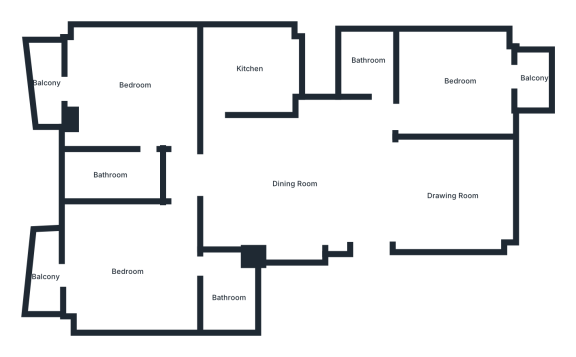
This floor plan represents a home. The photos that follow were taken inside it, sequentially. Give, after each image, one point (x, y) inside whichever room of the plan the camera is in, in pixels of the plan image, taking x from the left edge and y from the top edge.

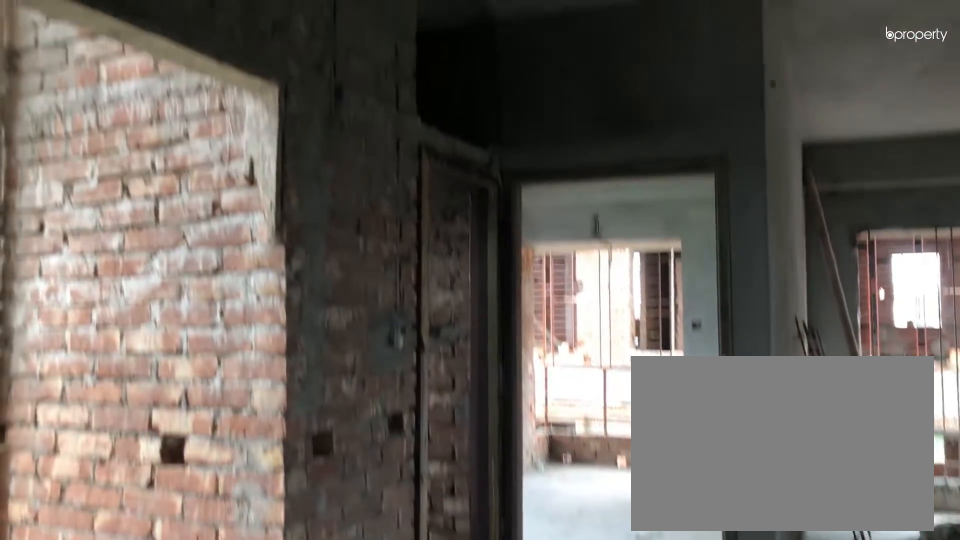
(288, 183)
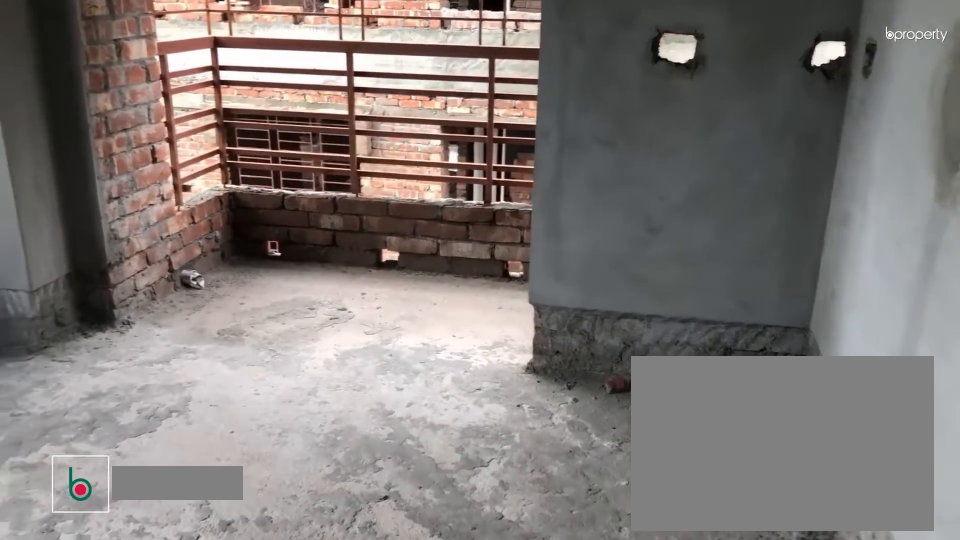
(451, 80)
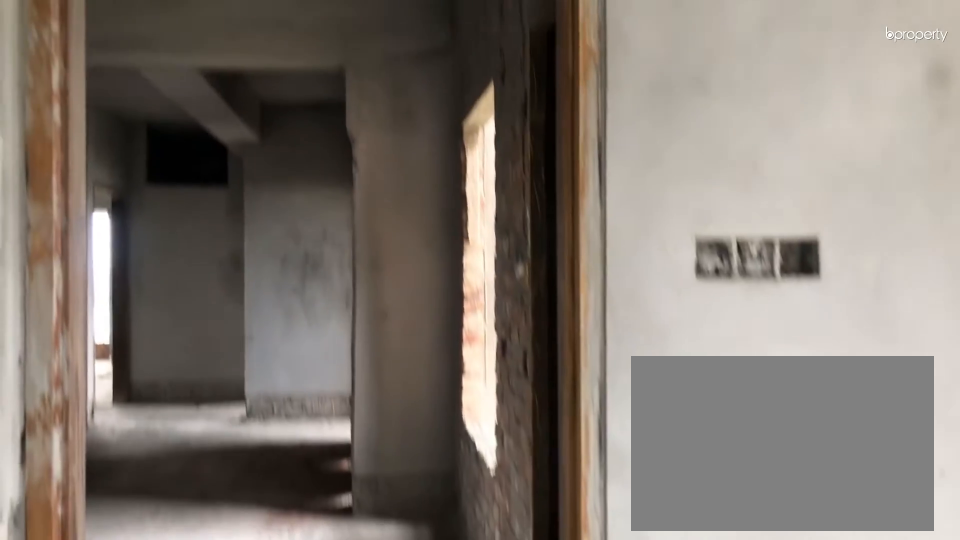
(451, 80)
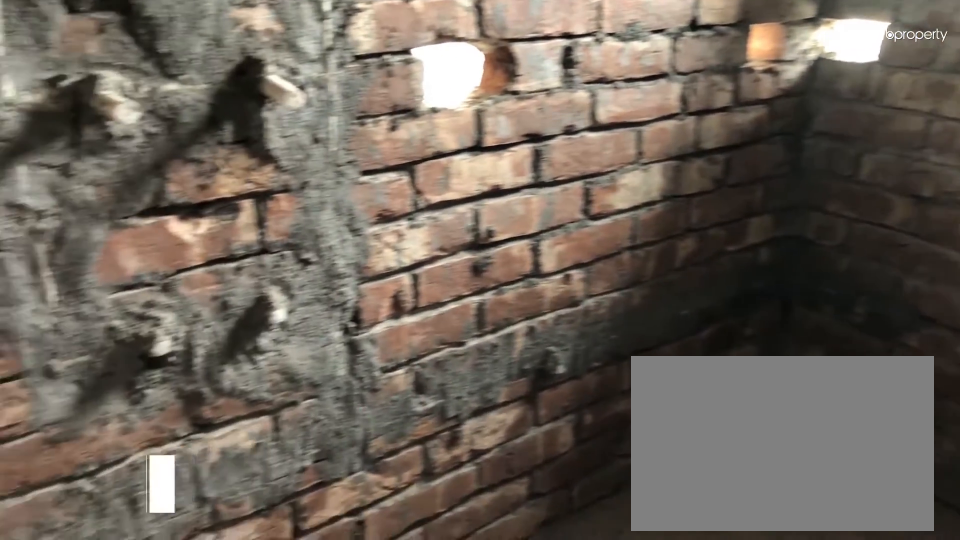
(367, 61)
